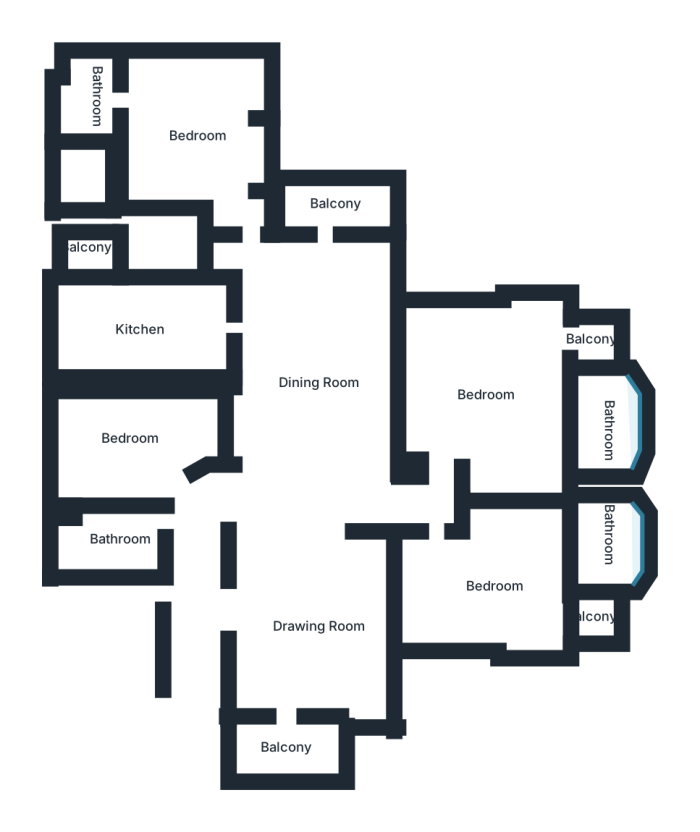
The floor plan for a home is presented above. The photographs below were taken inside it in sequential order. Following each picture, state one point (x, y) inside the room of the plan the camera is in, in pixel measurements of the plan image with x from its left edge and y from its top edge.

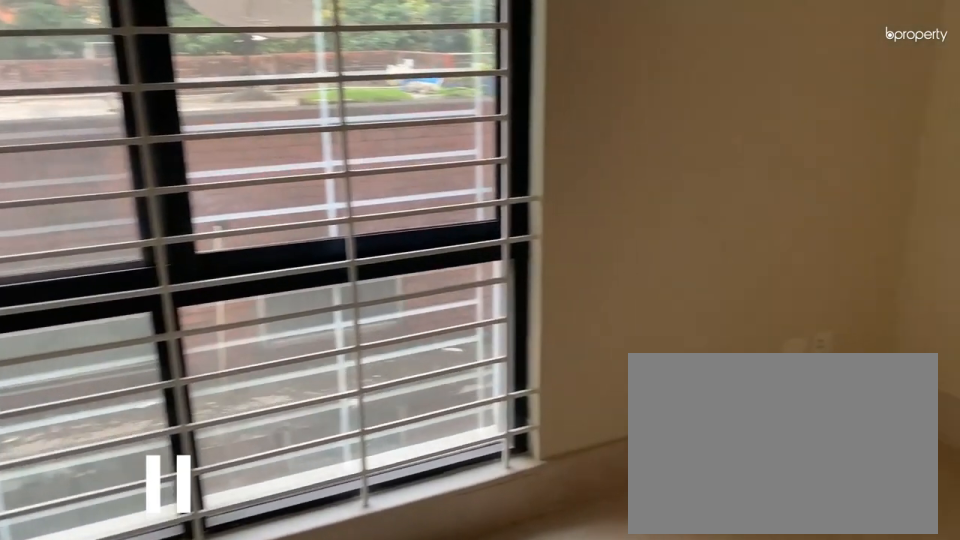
(130, 437)
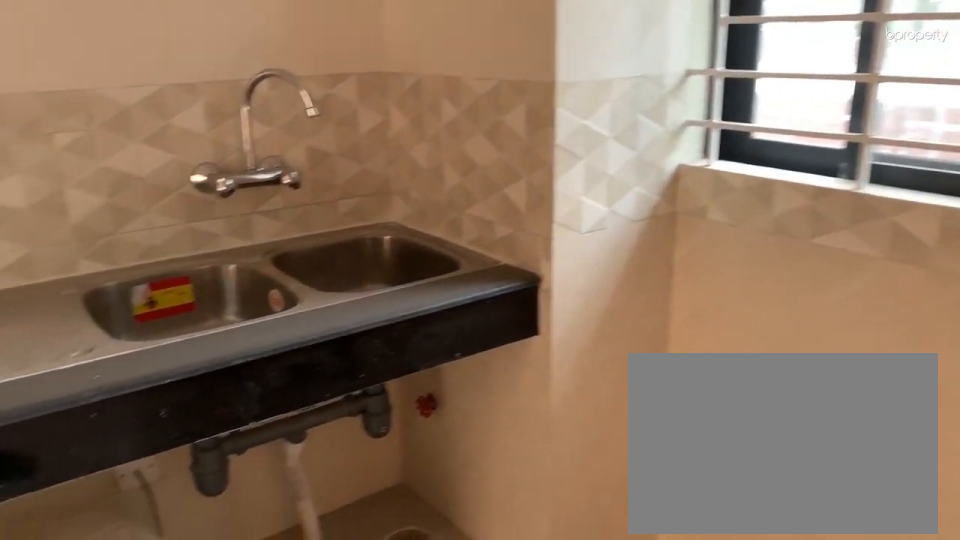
(144, 329)
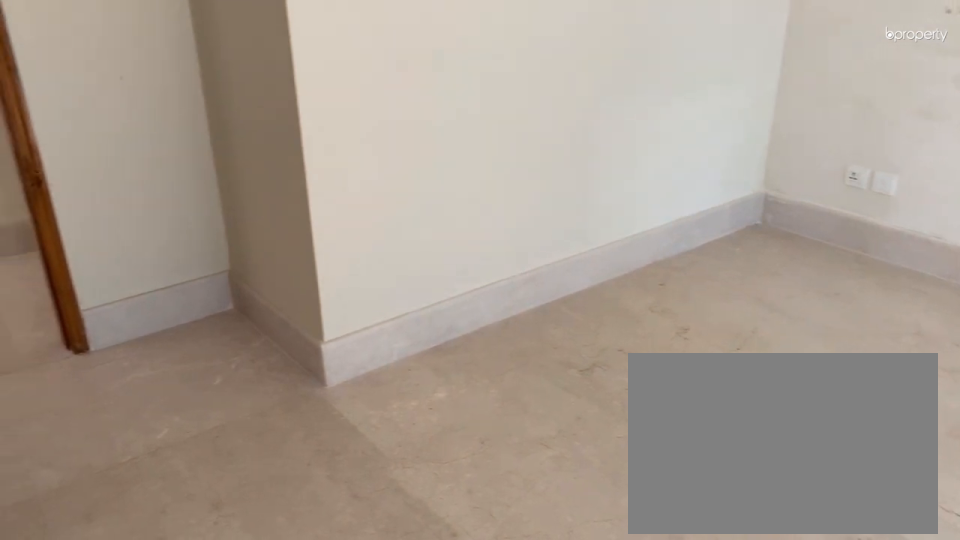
(199, 135)
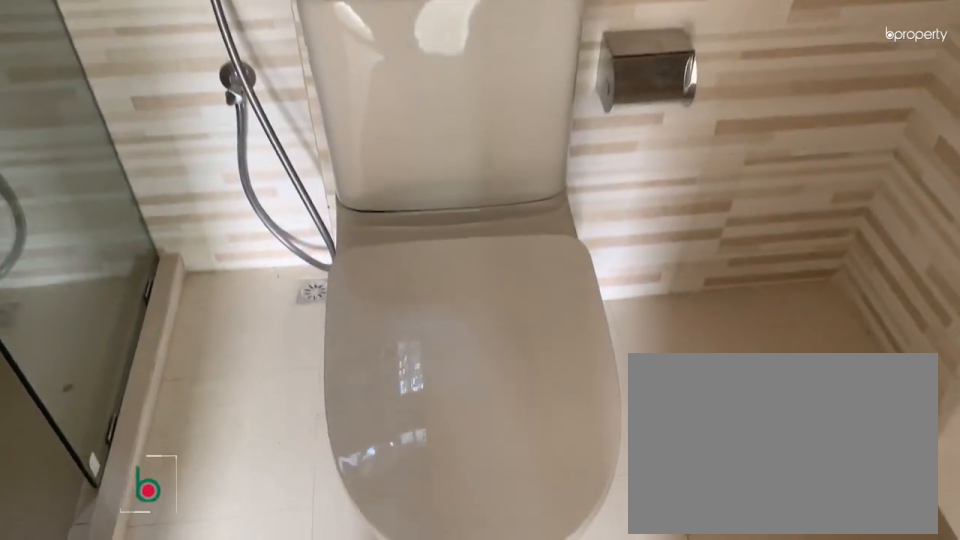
(94, 92)
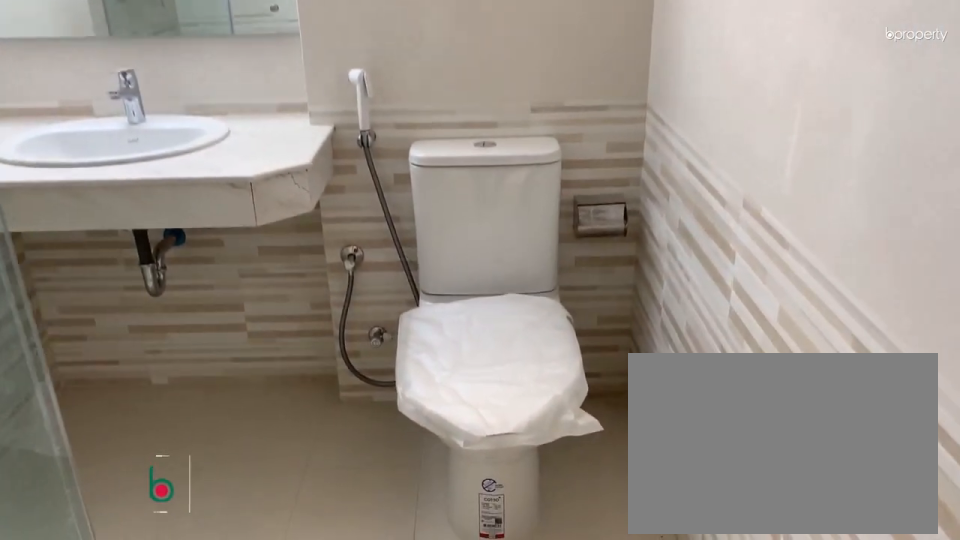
(606, 536)
